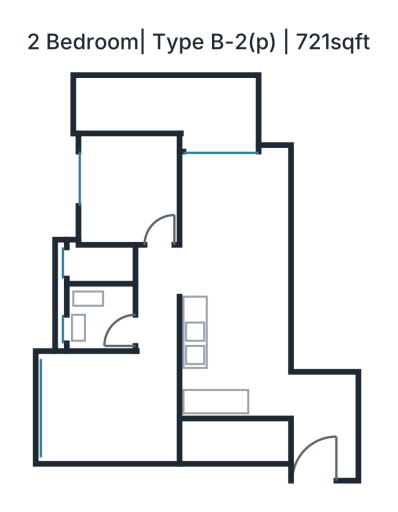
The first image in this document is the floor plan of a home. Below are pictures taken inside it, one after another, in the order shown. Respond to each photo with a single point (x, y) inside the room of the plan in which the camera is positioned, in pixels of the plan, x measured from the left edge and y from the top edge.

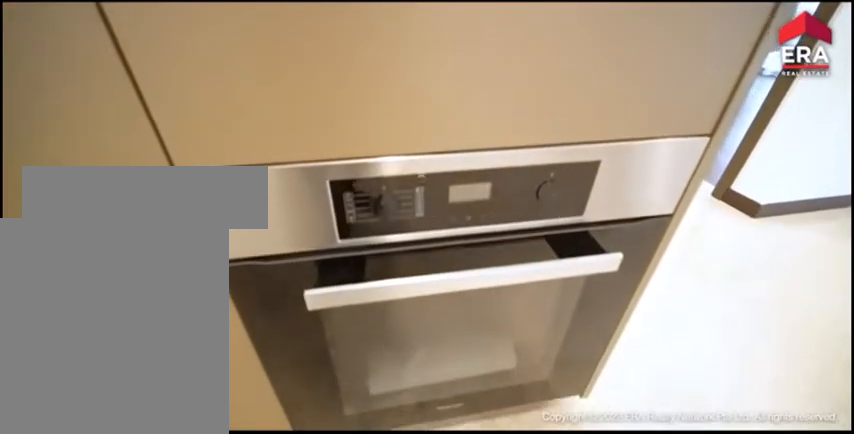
(237, 313)
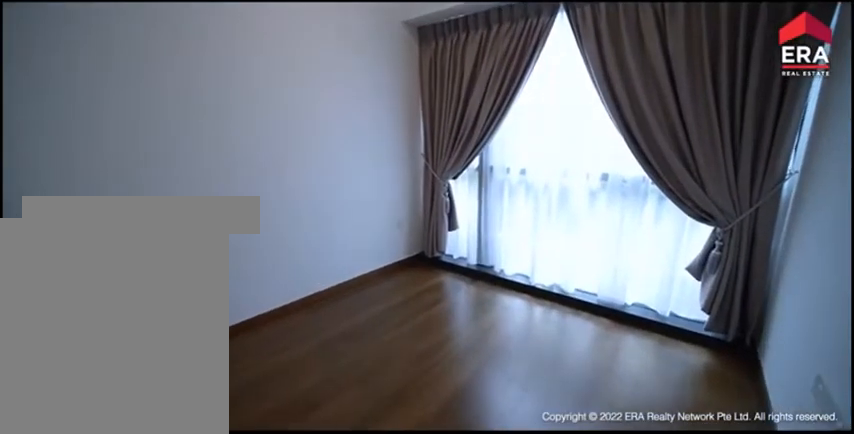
(107, 409)
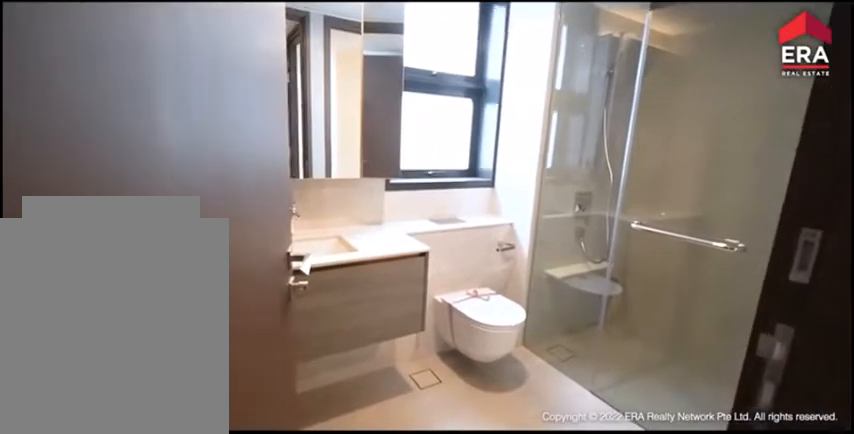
(94, 301)
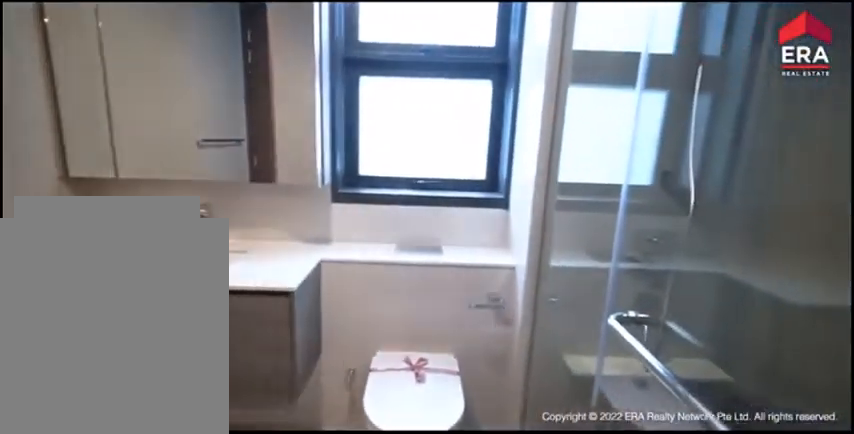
(94, 301)
